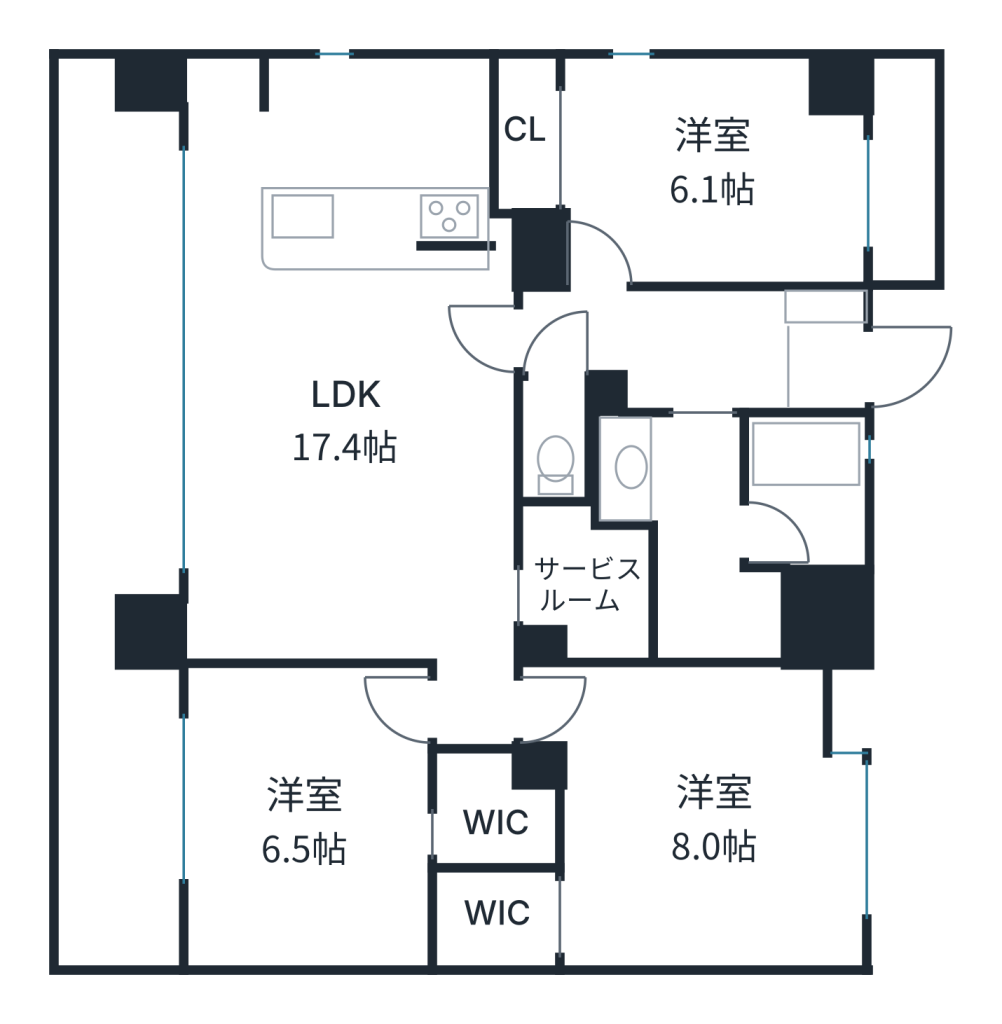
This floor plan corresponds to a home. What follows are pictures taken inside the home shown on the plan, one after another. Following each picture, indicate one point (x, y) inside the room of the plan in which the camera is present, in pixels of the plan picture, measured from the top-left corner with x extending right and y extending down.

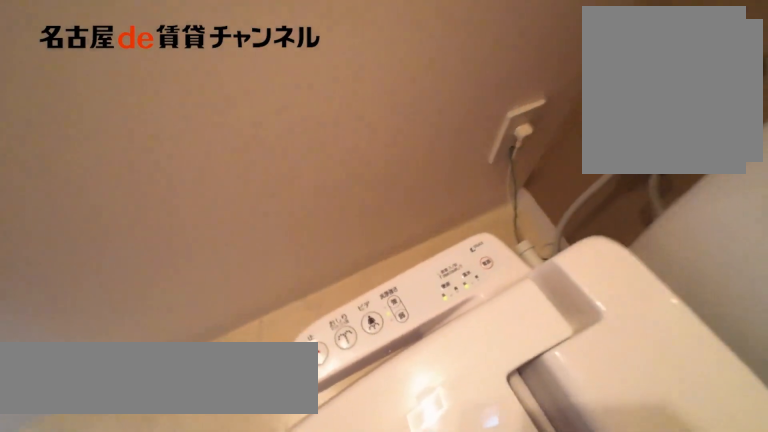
(554, 438)
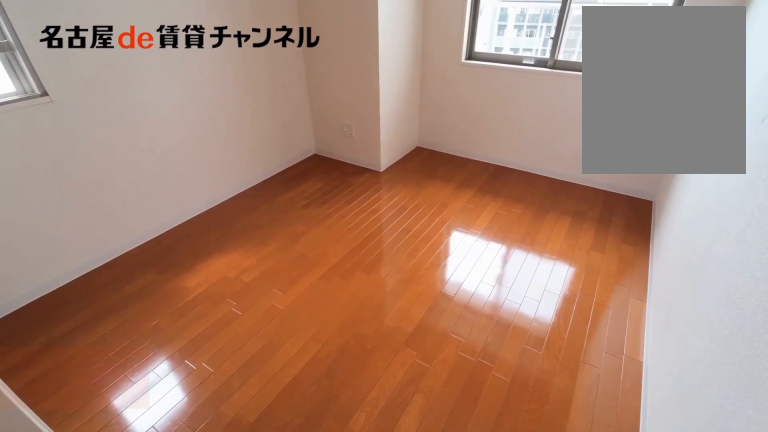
(679, 170)
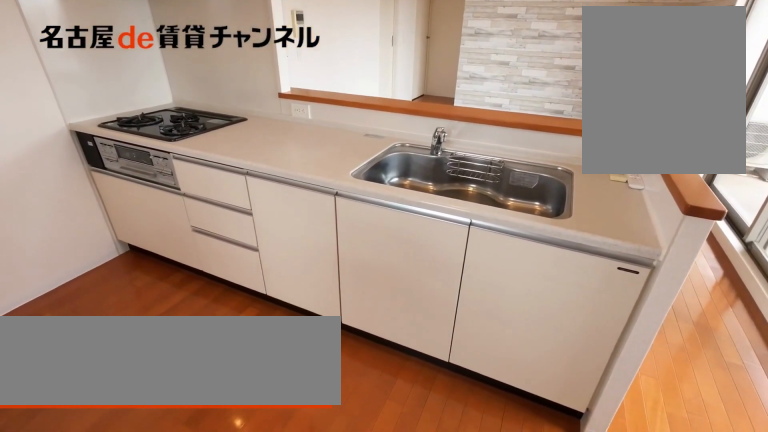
(345, 358)
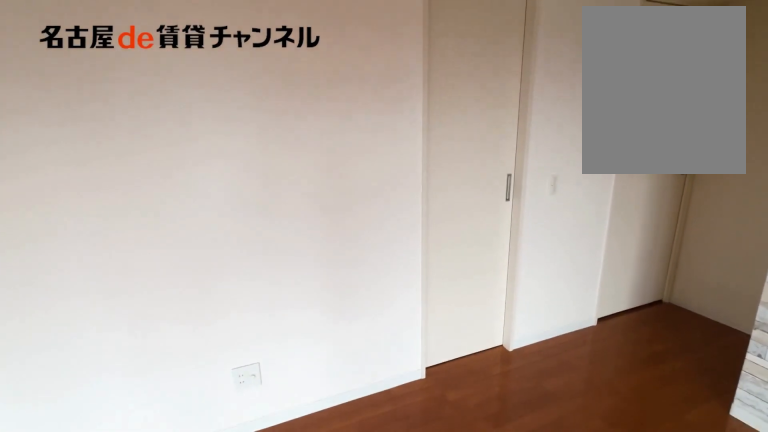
(345, 358)
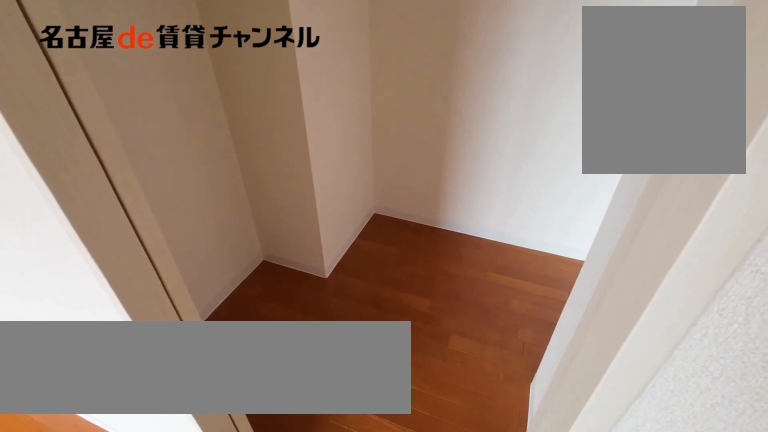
(584, 583)
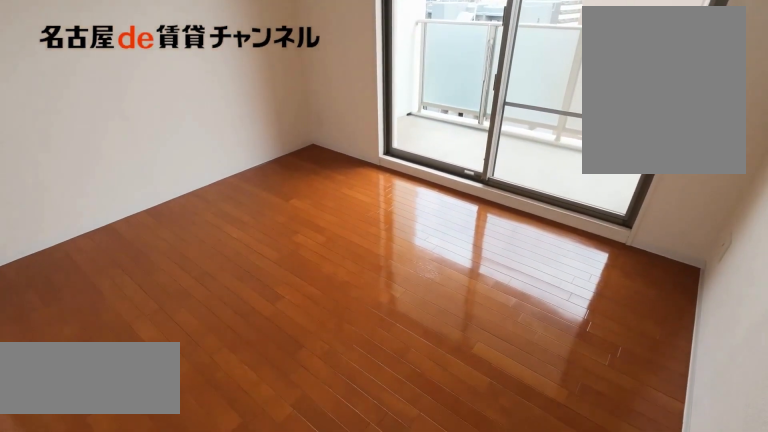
(341, 832)
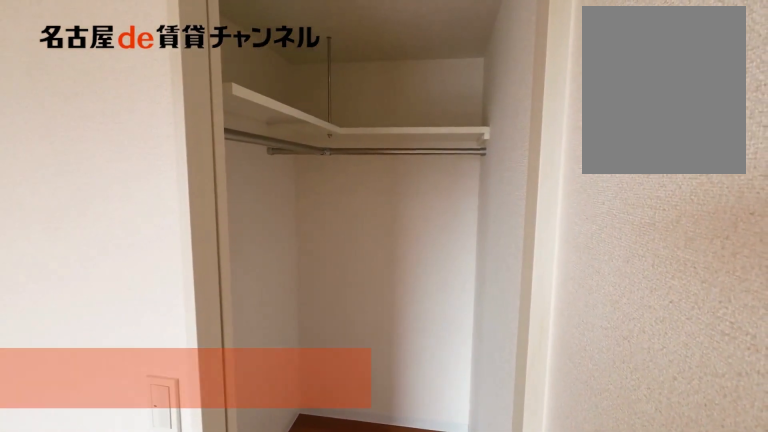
(340, 832)
